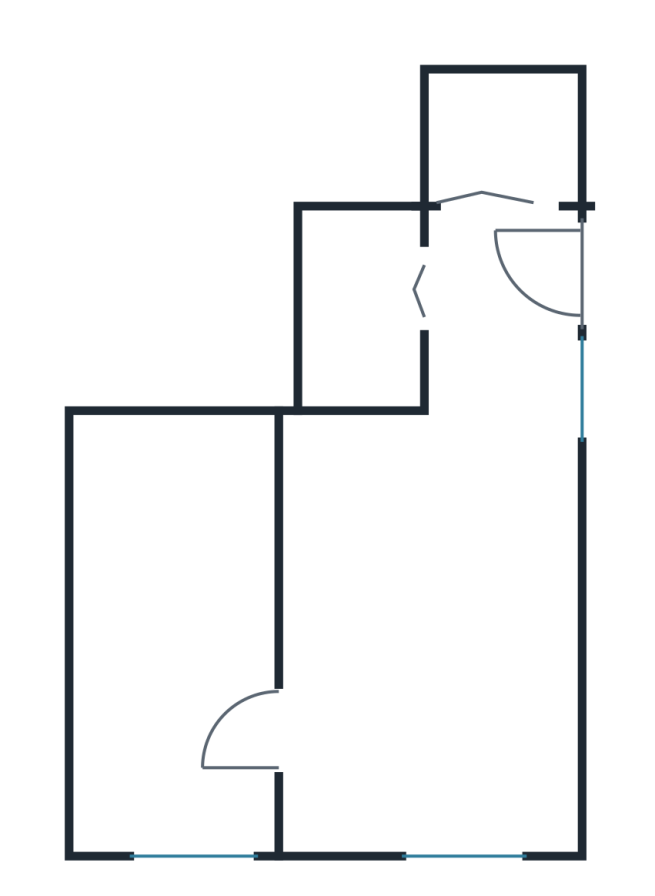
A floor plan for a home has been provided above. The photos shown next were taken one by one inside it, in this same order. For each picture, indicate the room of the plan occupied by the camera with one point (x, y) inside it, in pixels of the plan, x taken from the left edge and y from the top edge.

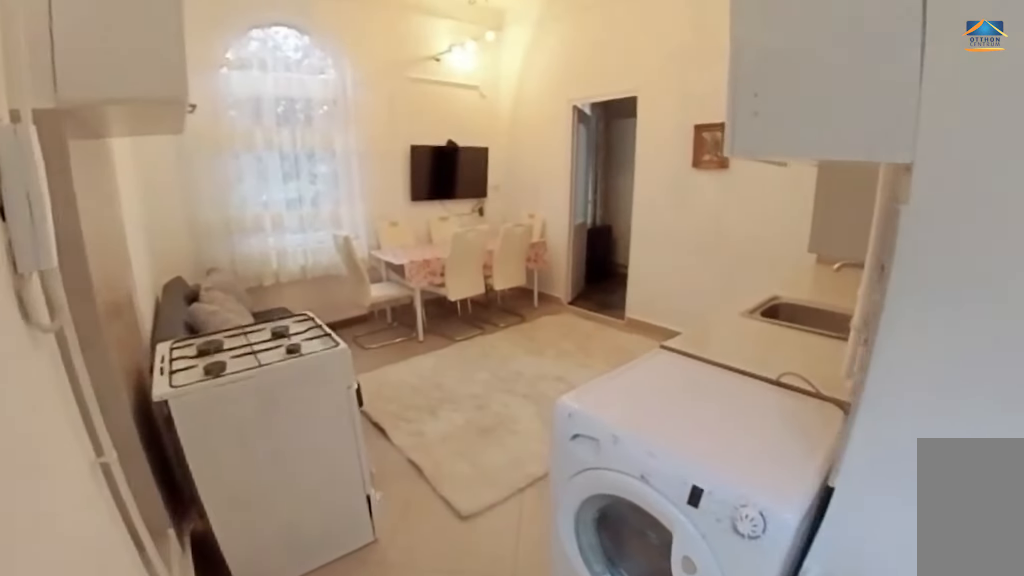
(433, 591)
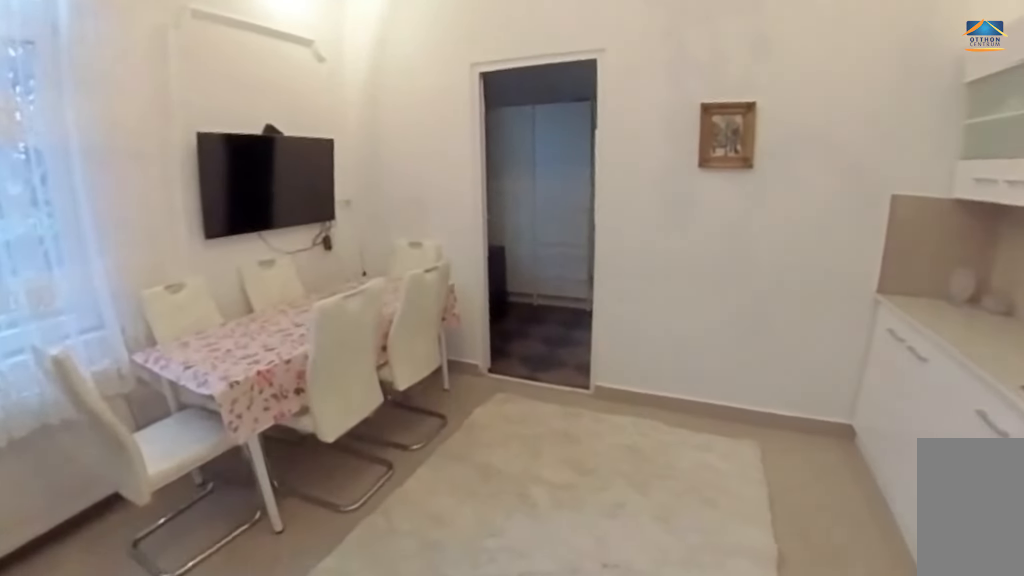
(433, 591)
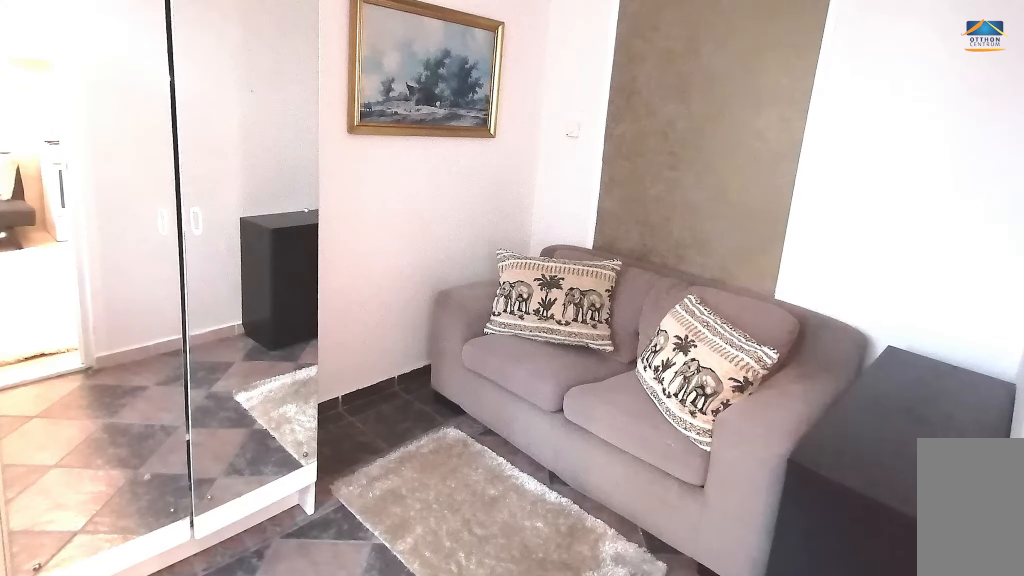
(177, 632)
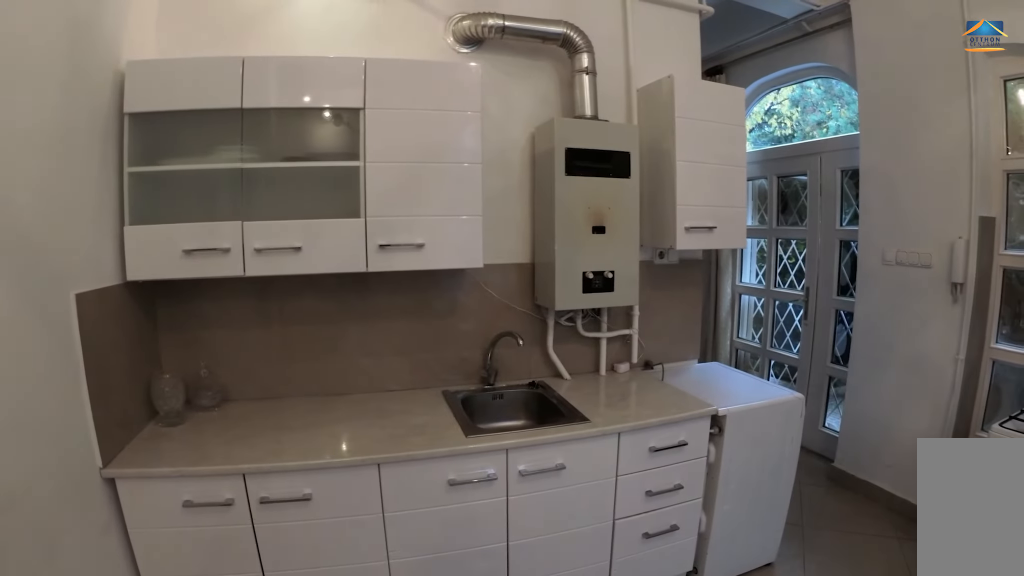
(433, 591)
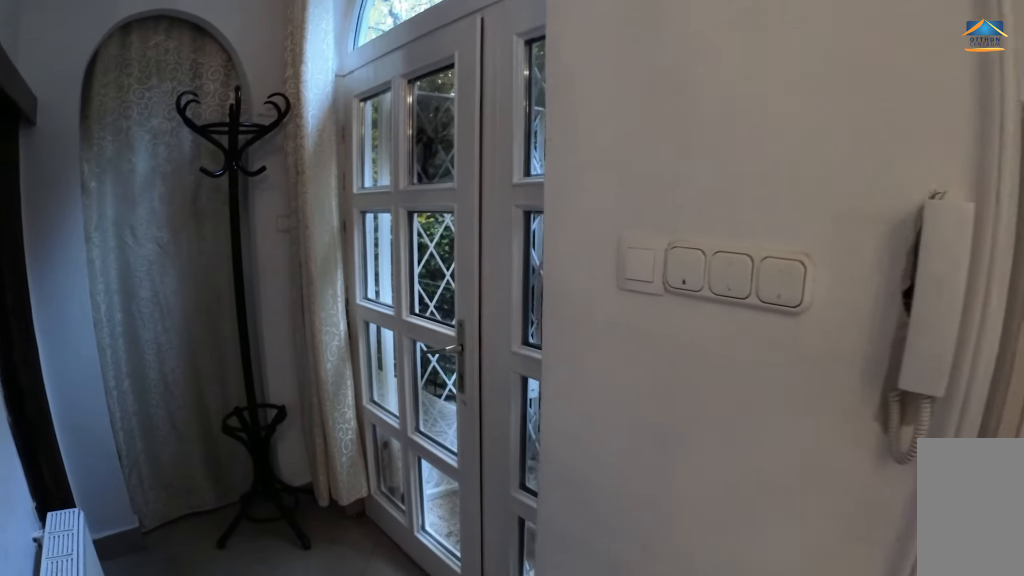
(506, 353)
